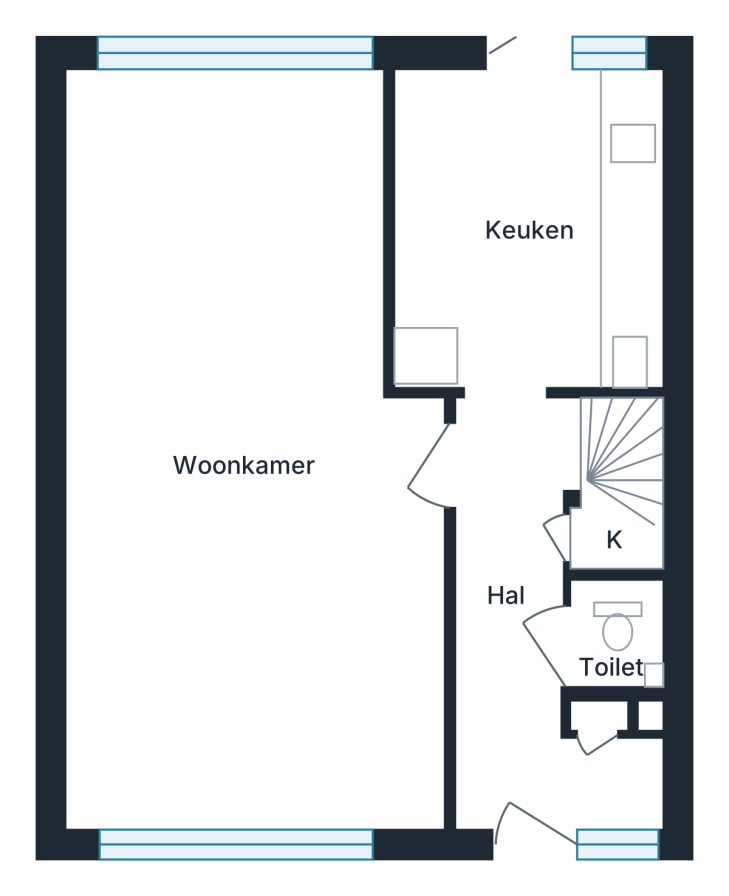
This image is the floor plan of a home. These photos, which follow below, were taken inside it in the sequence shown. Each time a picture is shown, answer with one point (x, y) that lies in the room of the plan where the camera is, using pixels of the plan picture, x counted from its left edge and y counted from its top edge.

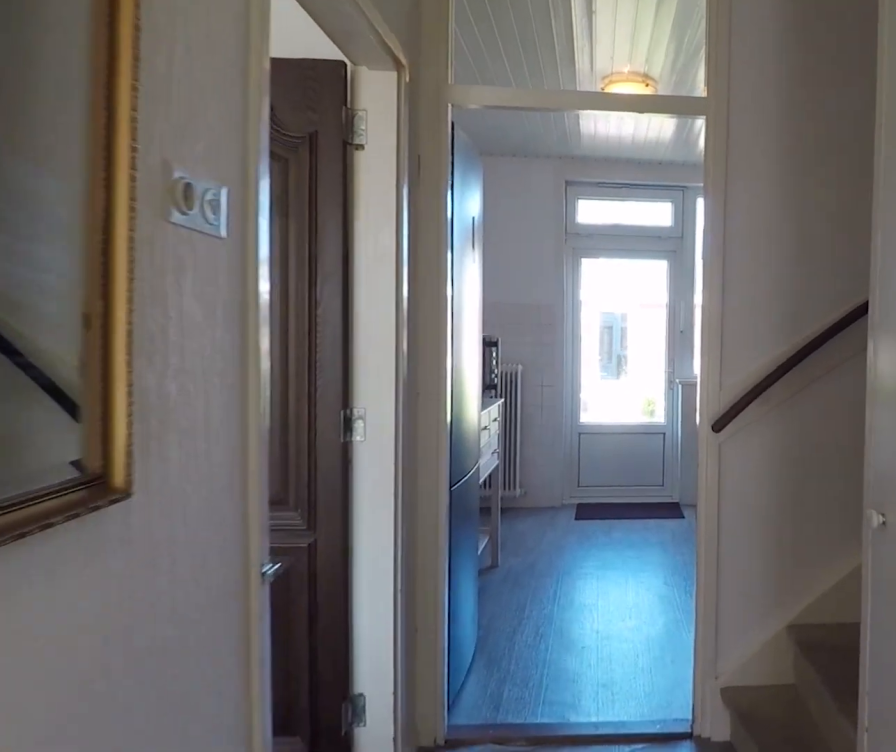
(526, 636)
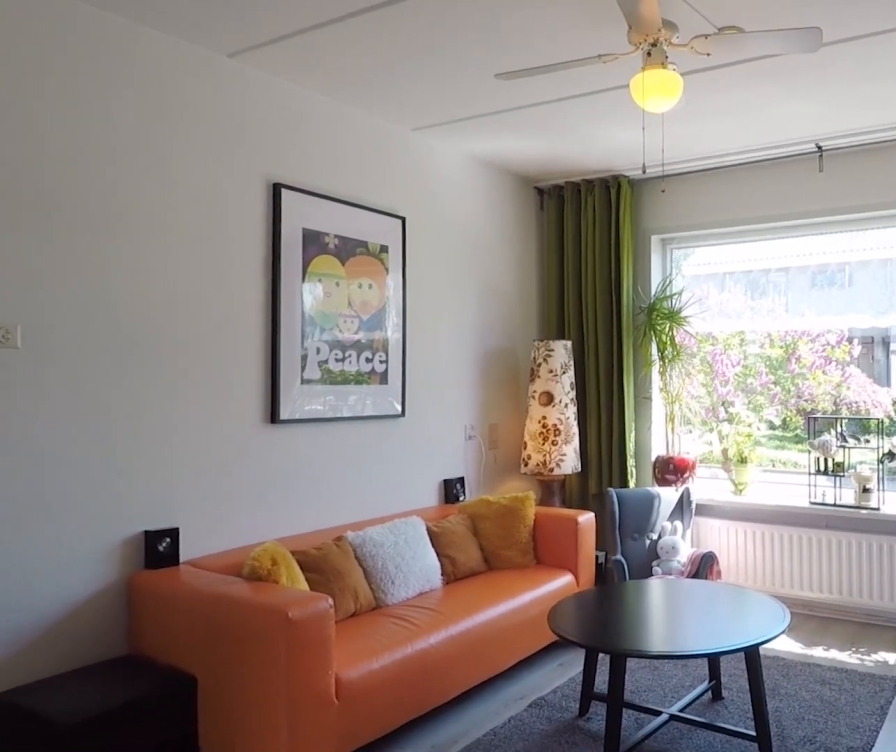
(257, 670)
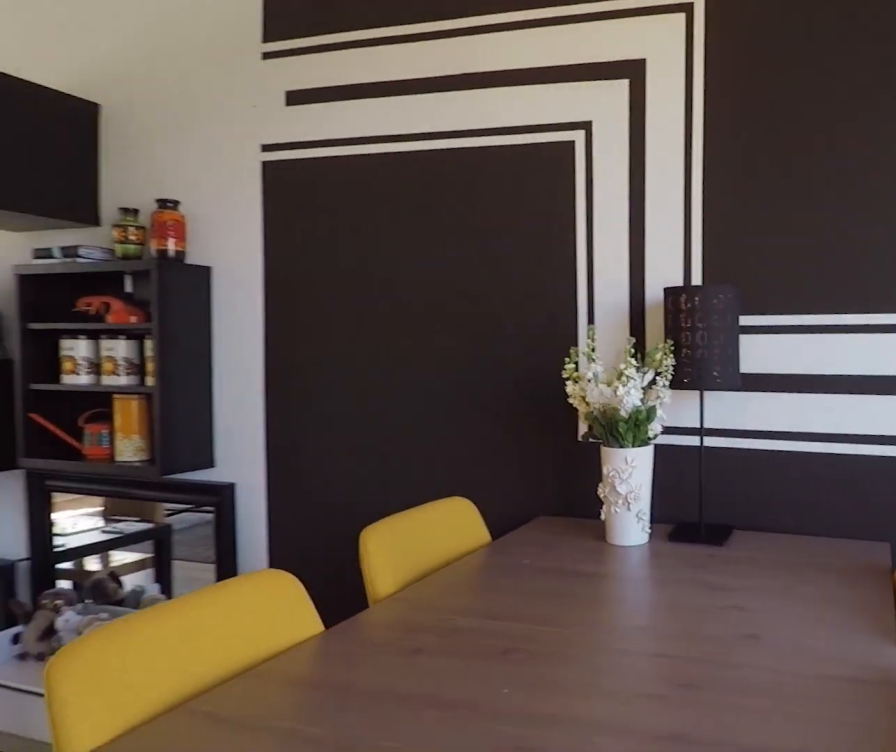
(257, 670)
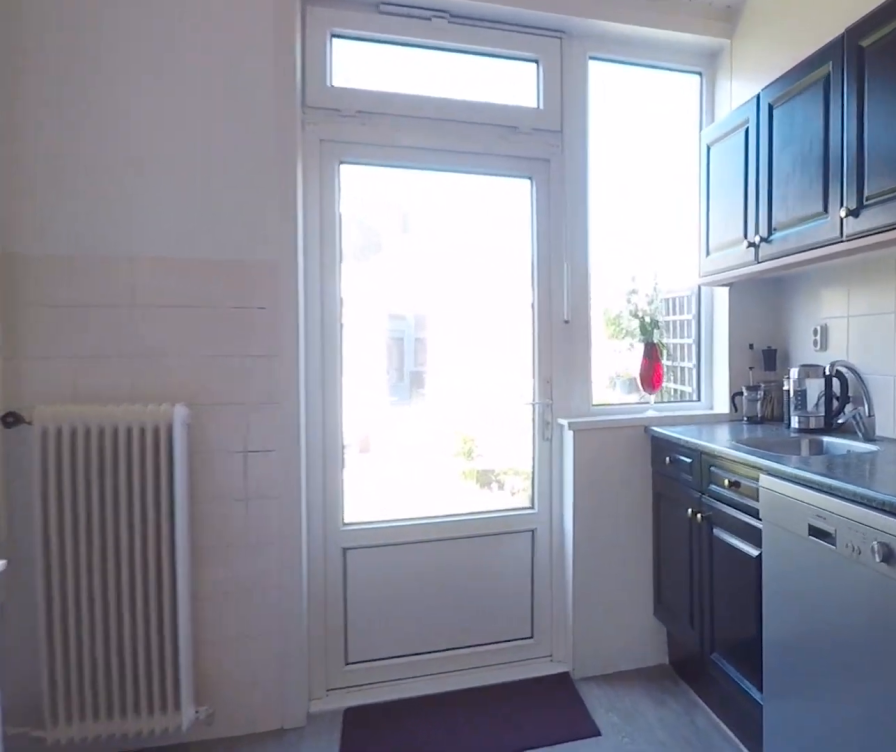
(528, 225)
